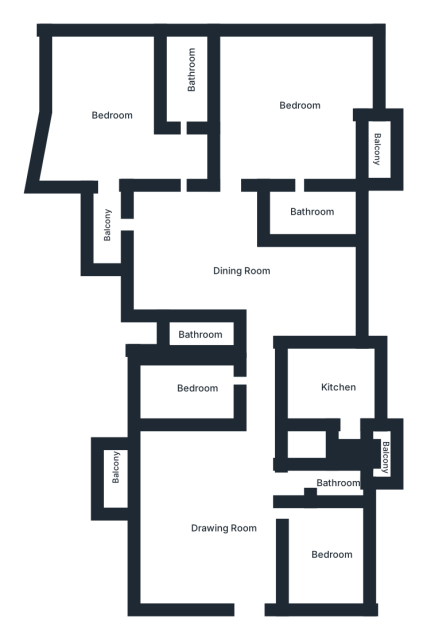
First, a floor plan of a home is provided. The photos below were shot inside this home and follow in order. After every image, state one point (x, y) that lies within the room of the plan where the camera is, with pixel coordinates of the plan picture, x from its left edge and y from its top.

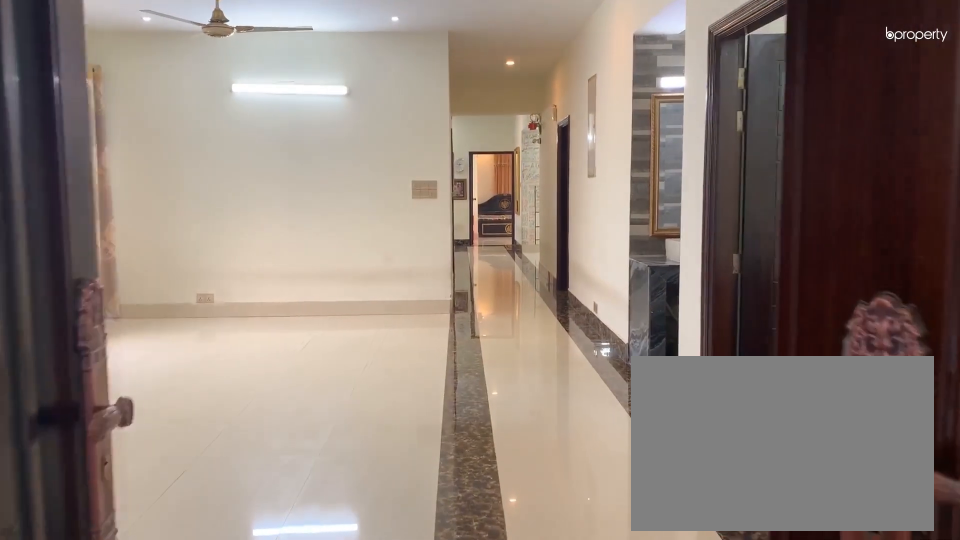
(226, 528)
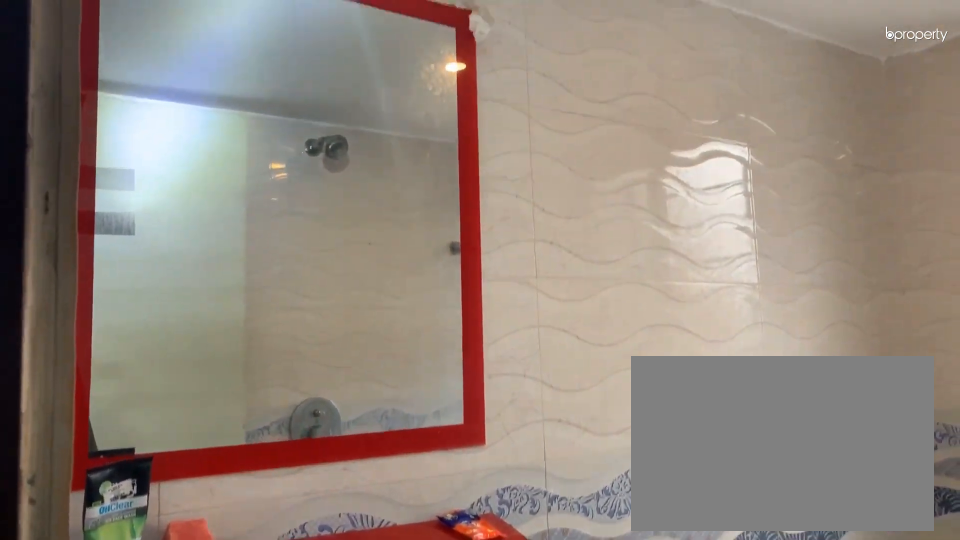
(339, 483)
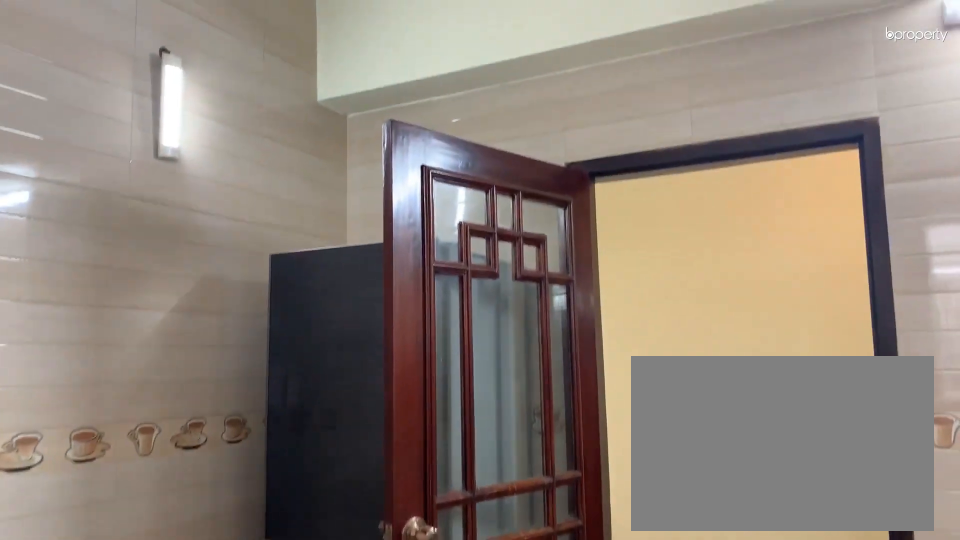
(342, 387)
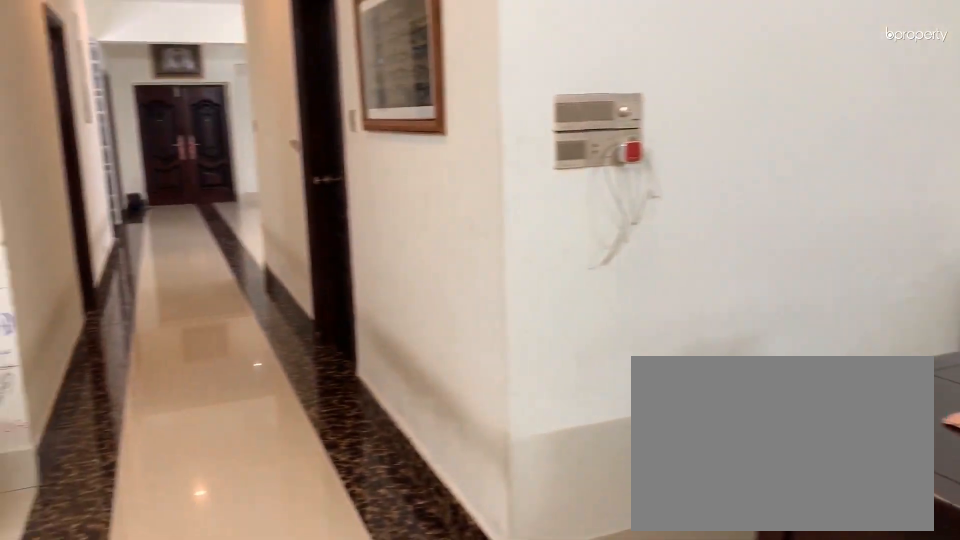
(229, 253)
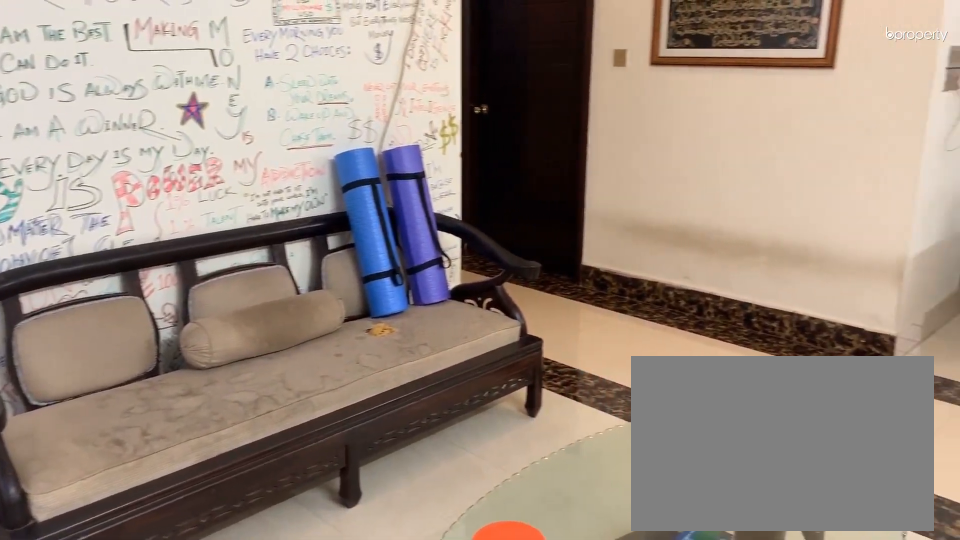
(301, 289)
